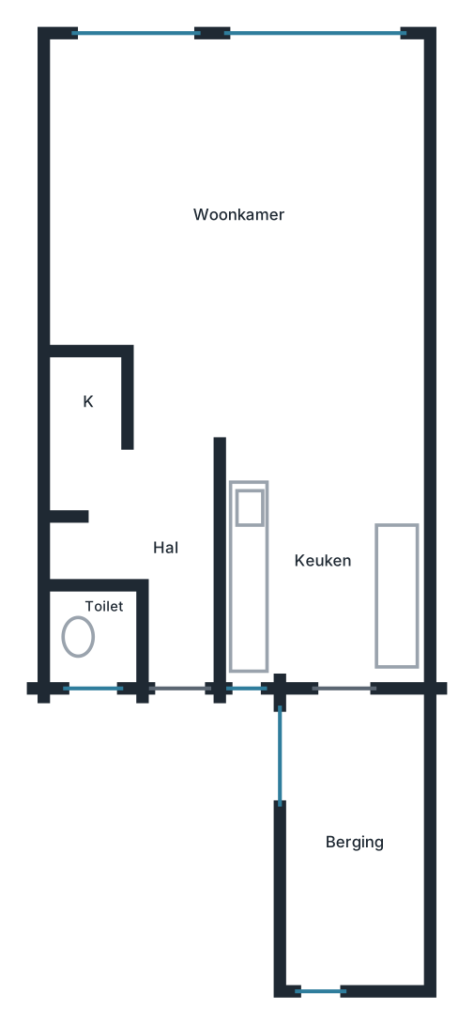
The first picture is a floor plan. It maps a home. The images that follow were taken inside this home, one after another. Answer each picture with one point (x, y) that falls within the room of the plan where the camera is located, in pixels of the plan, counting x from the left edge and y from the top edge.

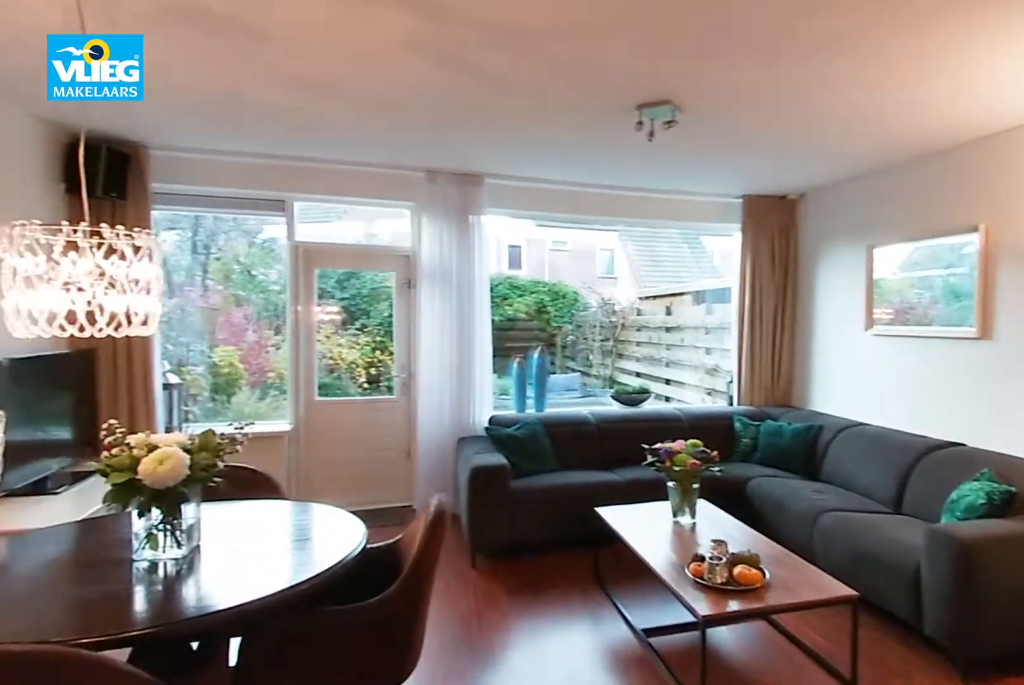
(229, 142)
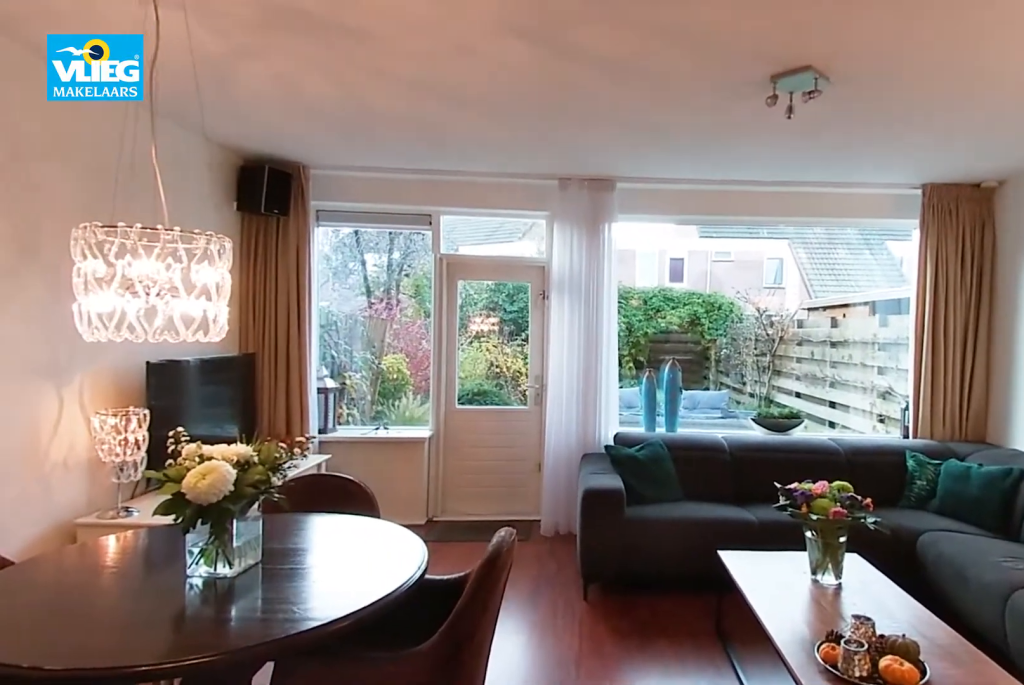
(229, 142)
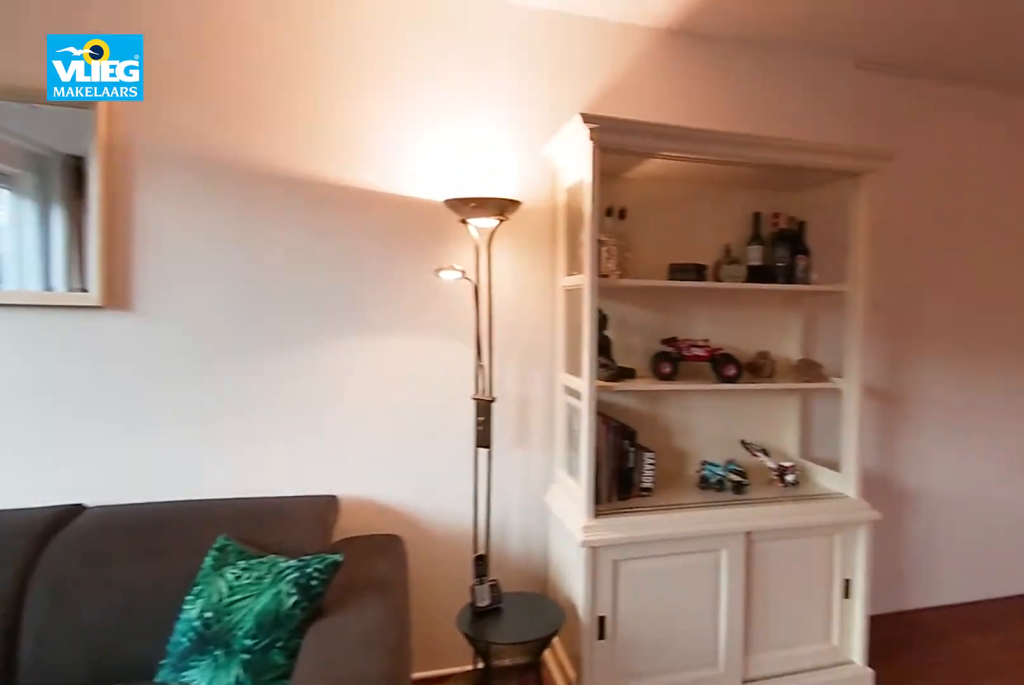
(242, 136)
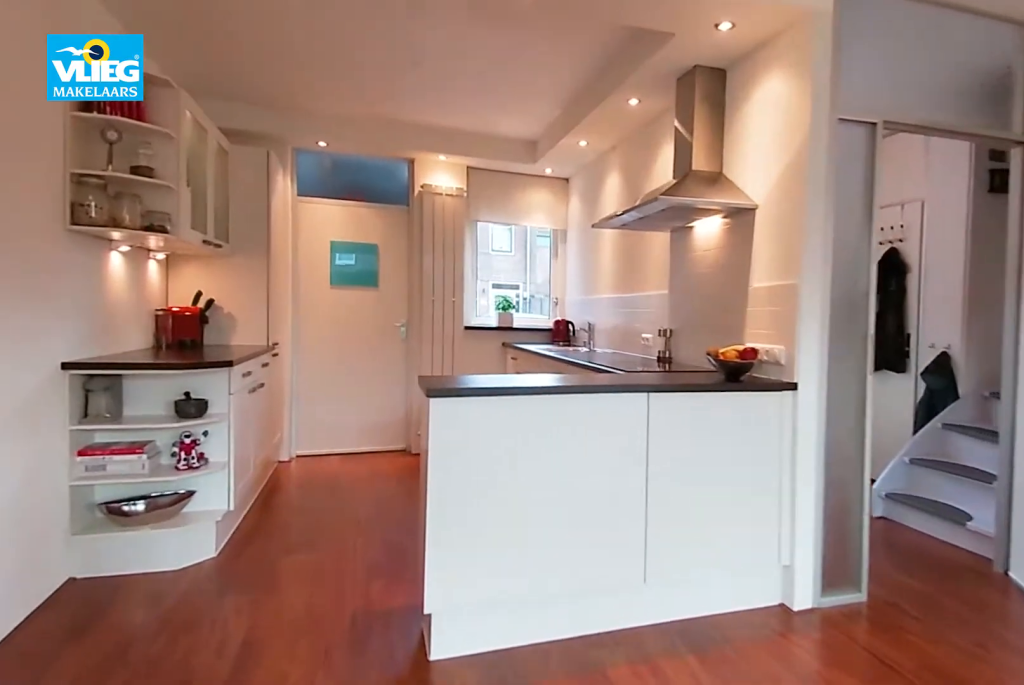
(242, 136)
